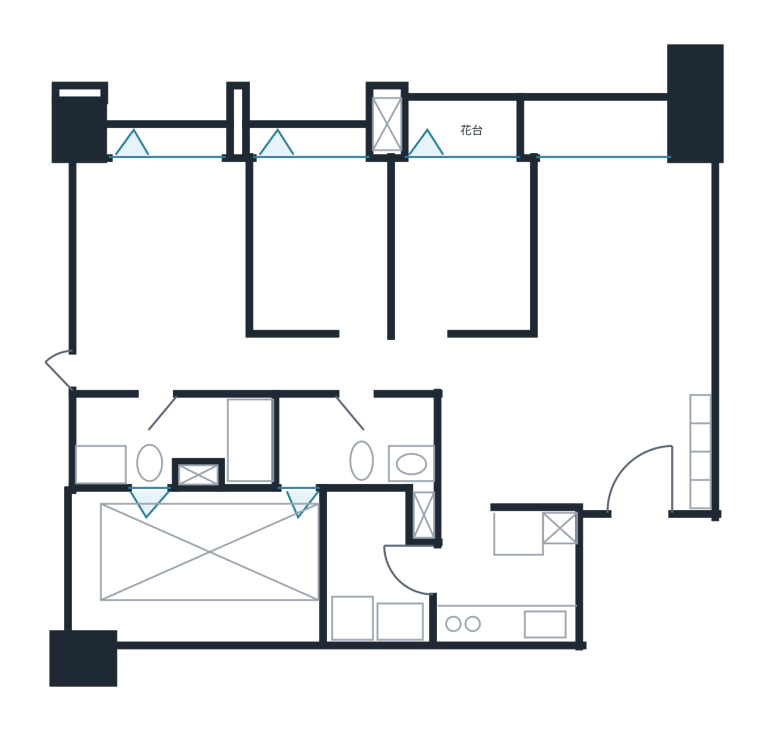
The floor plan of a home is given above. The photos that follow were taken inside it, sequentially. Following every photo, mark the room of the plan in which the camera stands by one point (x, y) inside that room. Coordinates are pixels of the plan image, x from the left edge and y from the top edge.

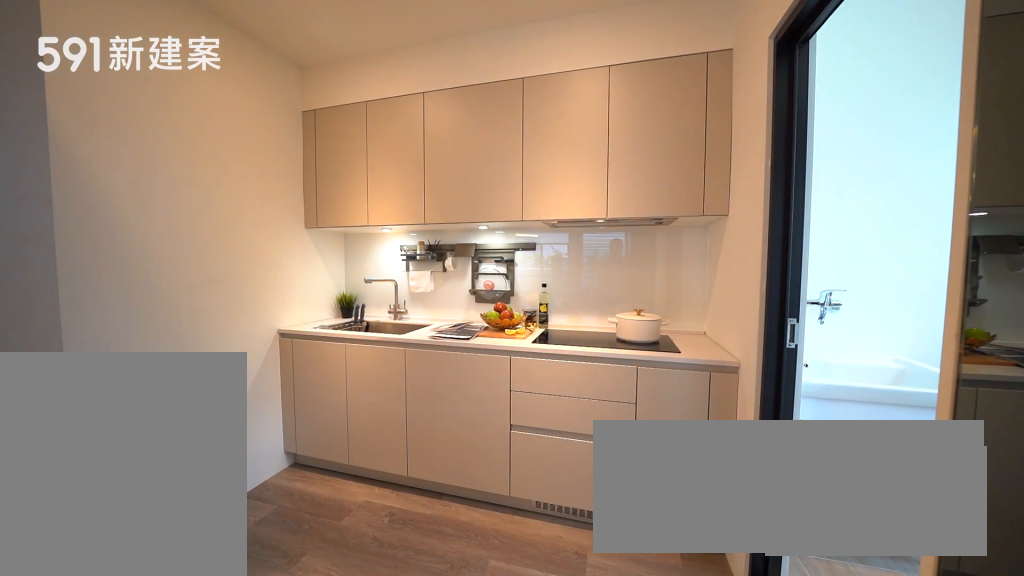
(512, 577)
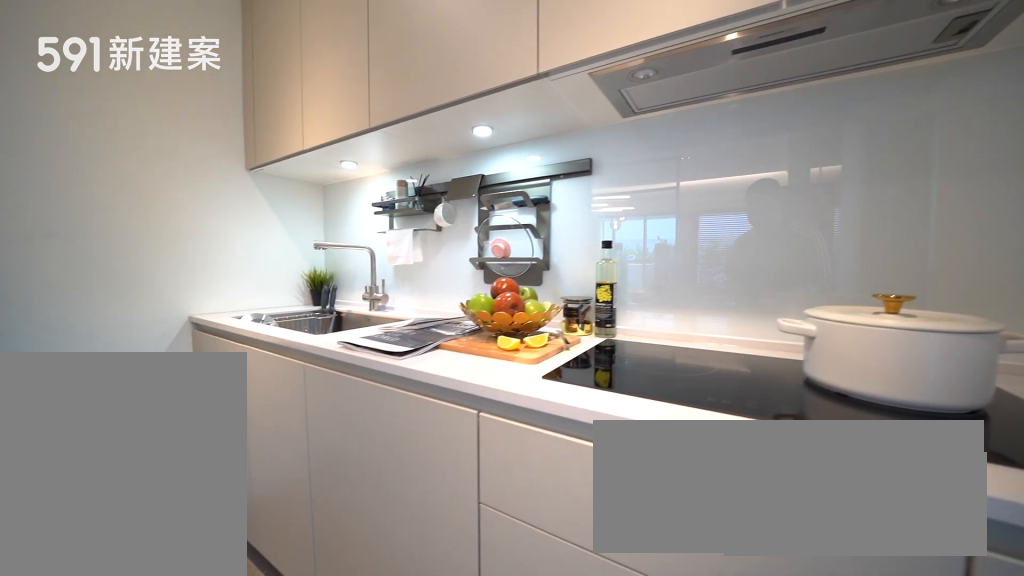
(512, 577)
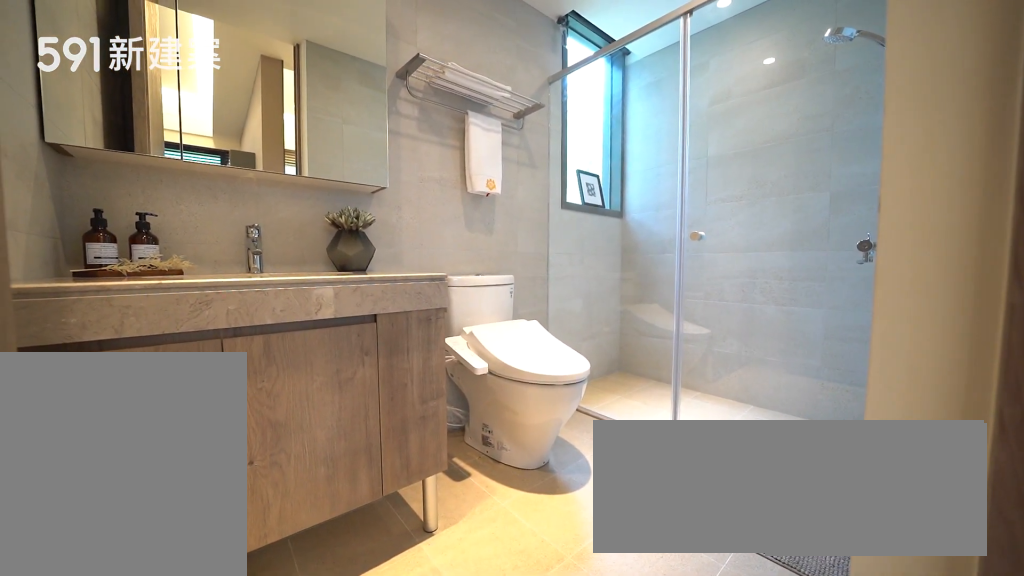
(352, 441)
